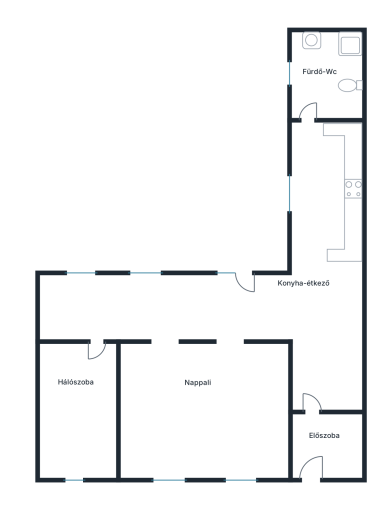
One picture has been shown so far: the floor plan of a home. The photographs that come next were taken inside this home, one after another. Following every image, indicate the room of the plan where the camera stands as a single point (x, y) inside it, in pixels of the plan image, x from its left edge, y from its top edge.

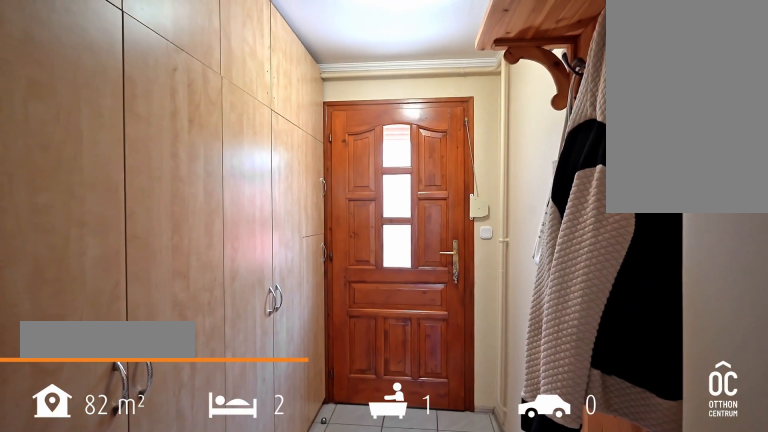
(325, 442)
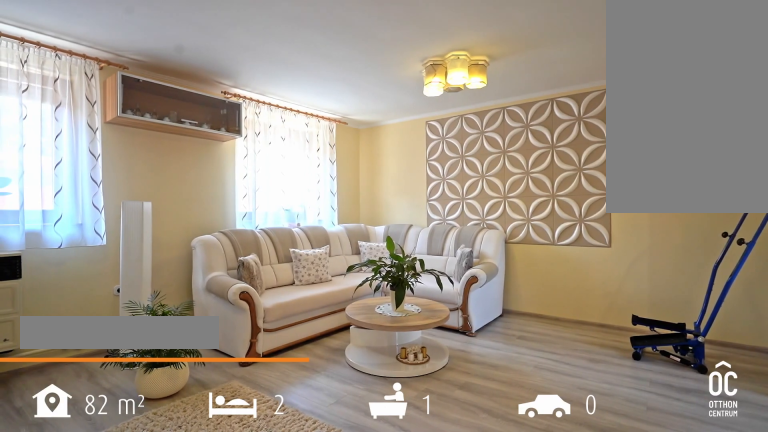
(199, 411)
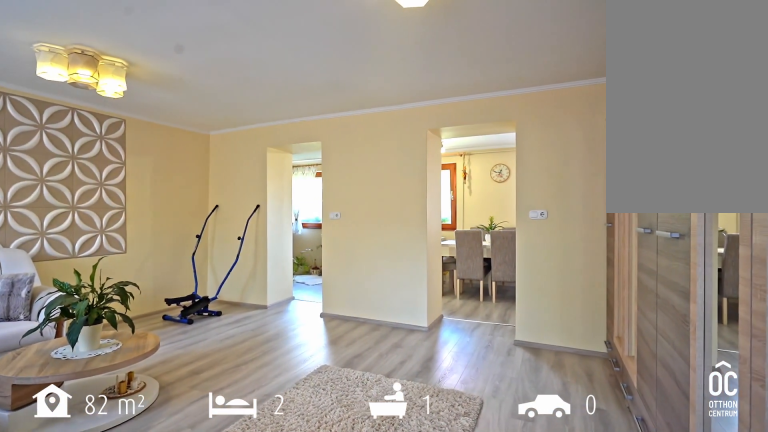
(199, 411)
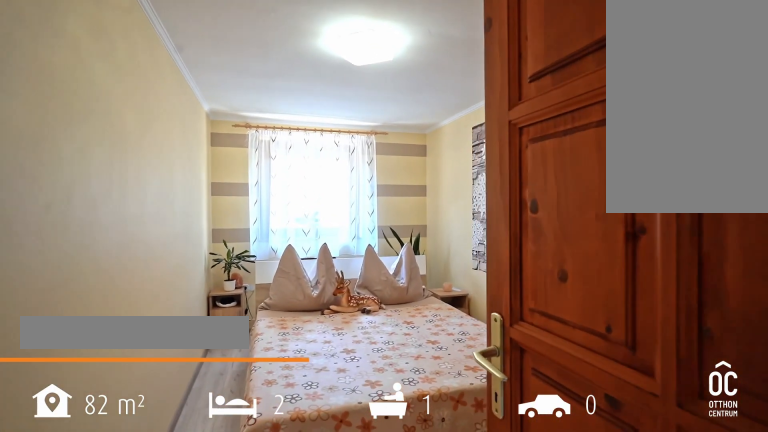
(79, 415)
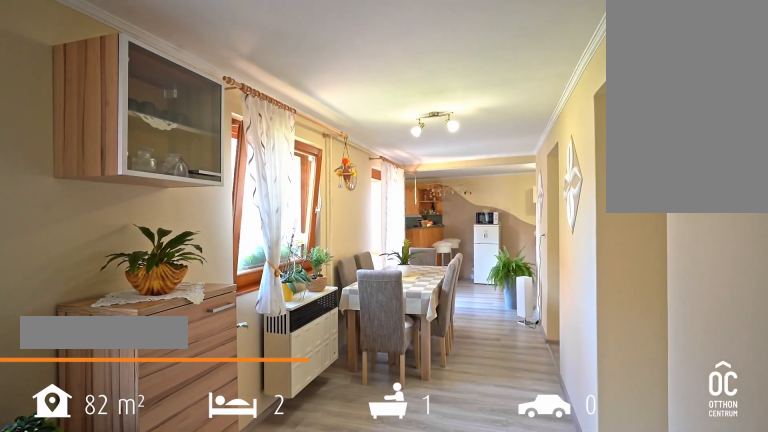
(165, 307)
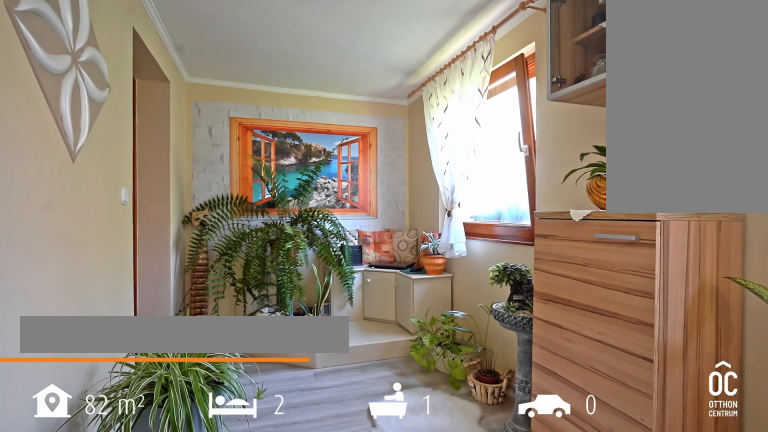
(165, 307)
